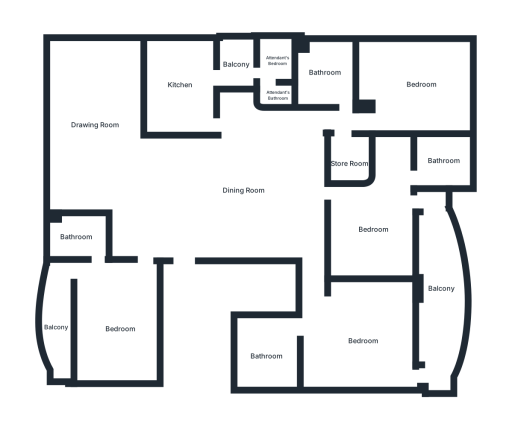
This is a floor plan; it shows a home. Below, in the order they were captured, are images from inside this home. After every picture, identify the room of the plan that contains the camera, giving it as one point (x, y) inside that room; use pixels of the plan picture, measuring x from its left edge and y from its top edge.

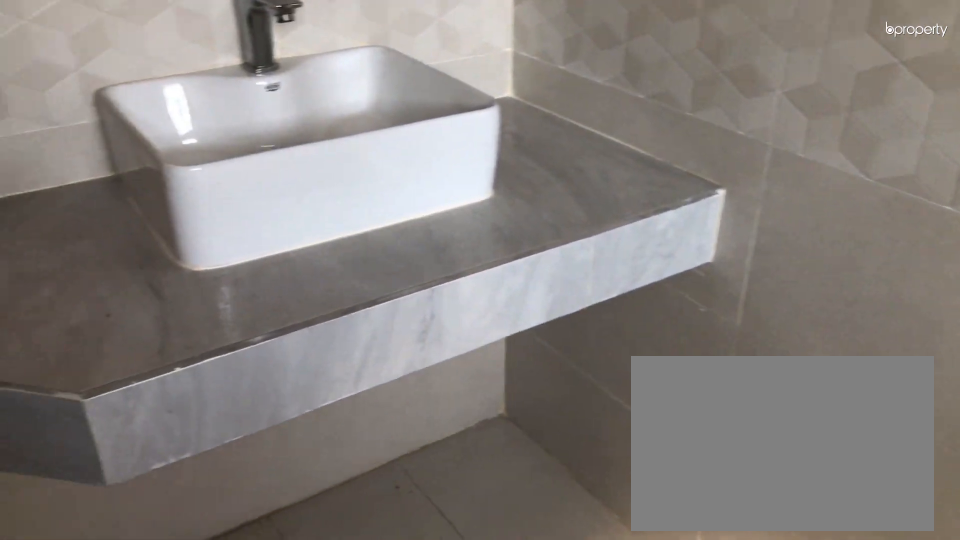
(439, 160)
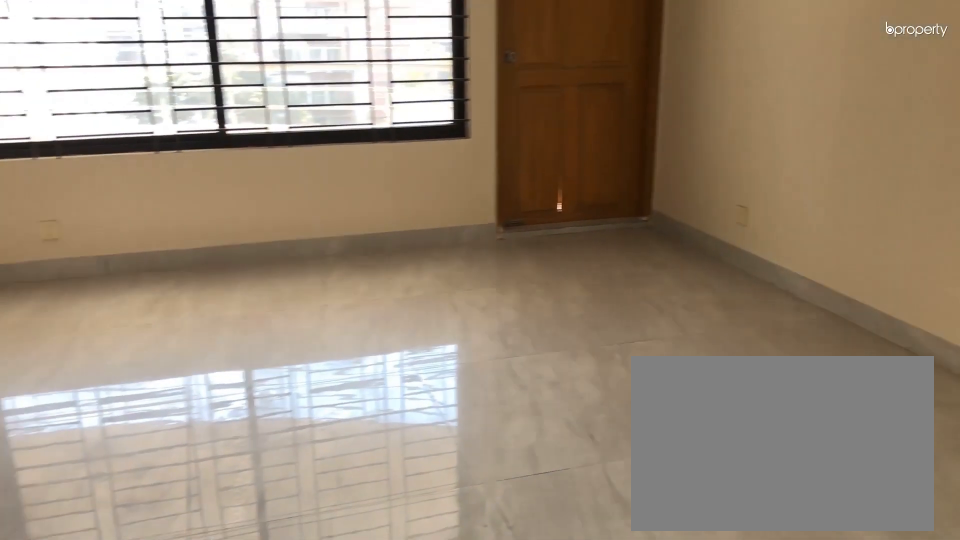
(359, 336)
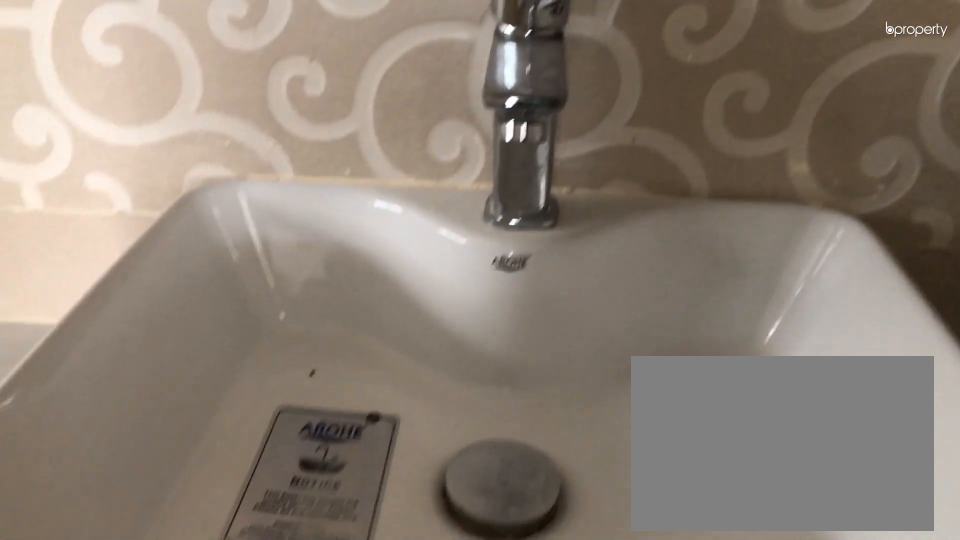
(264, 353)
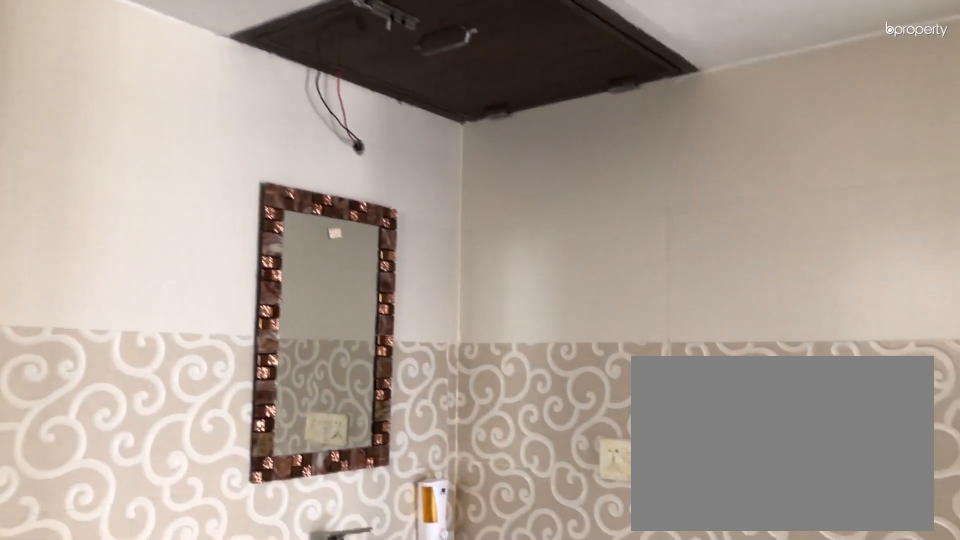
(264, 353)
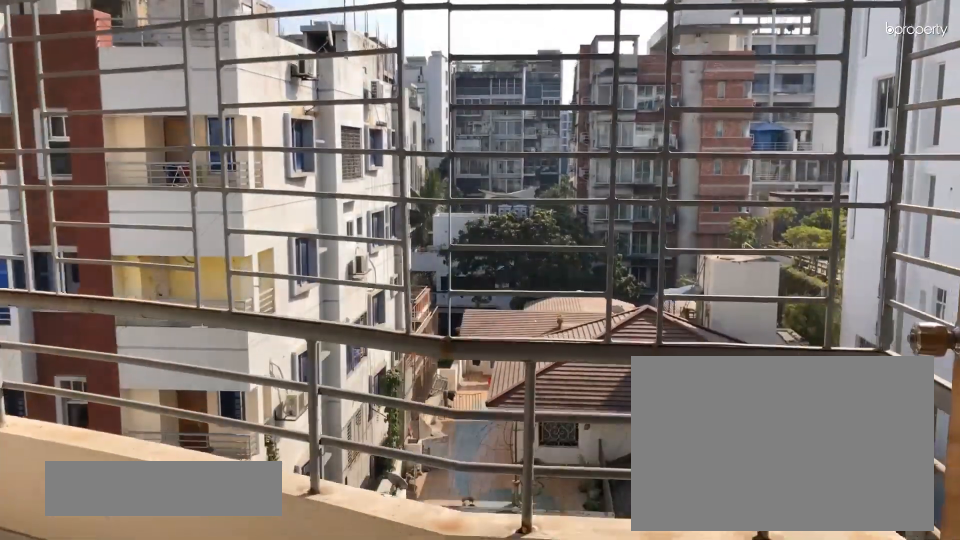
(437, 348)
